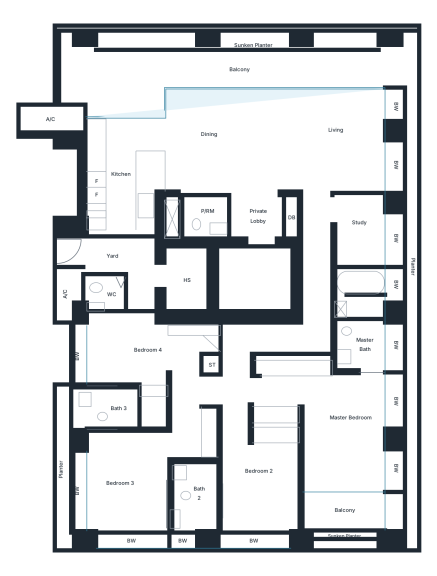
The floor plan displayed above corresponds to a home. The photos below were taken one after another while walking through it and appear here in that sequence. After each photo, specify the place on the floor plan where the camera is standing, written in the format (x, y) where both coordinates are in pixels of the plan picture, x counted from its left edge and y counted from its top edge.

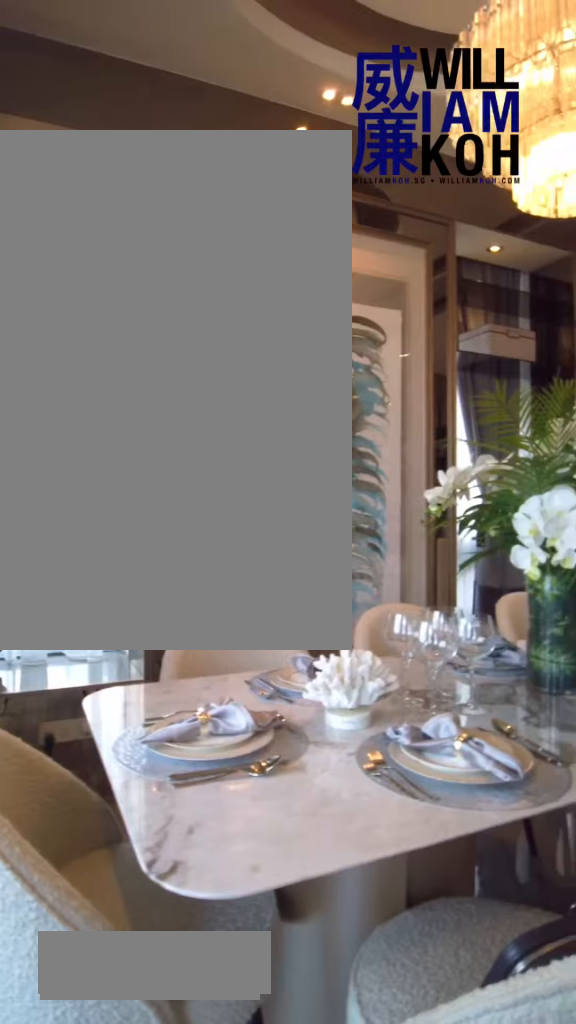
(338, 109)
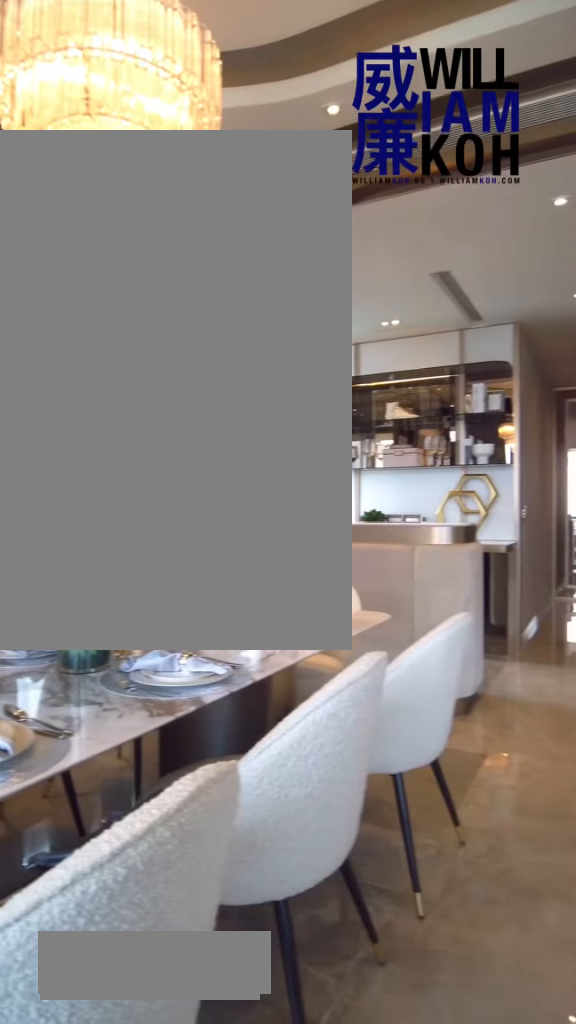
(338, 109)
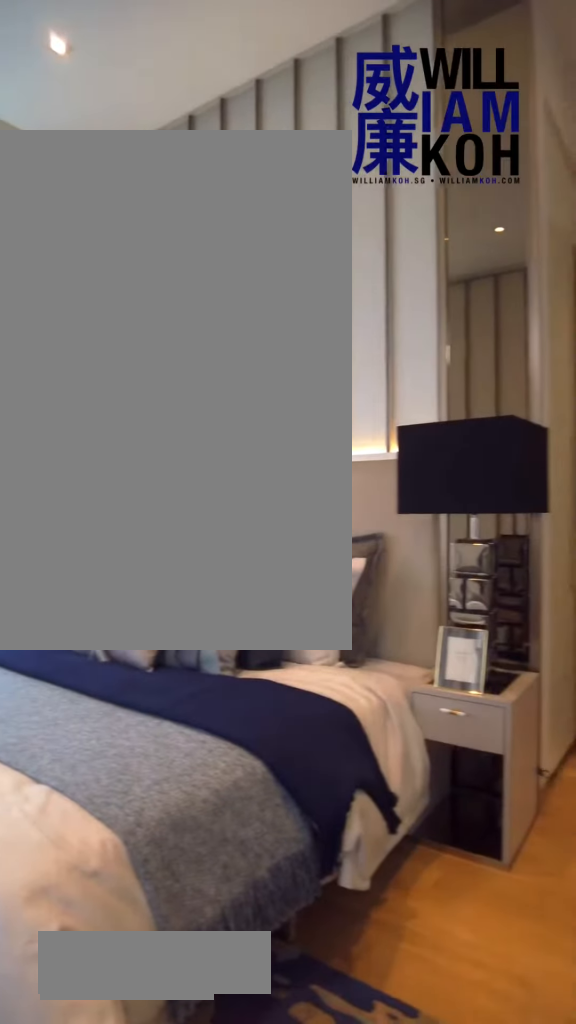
(375, 391)
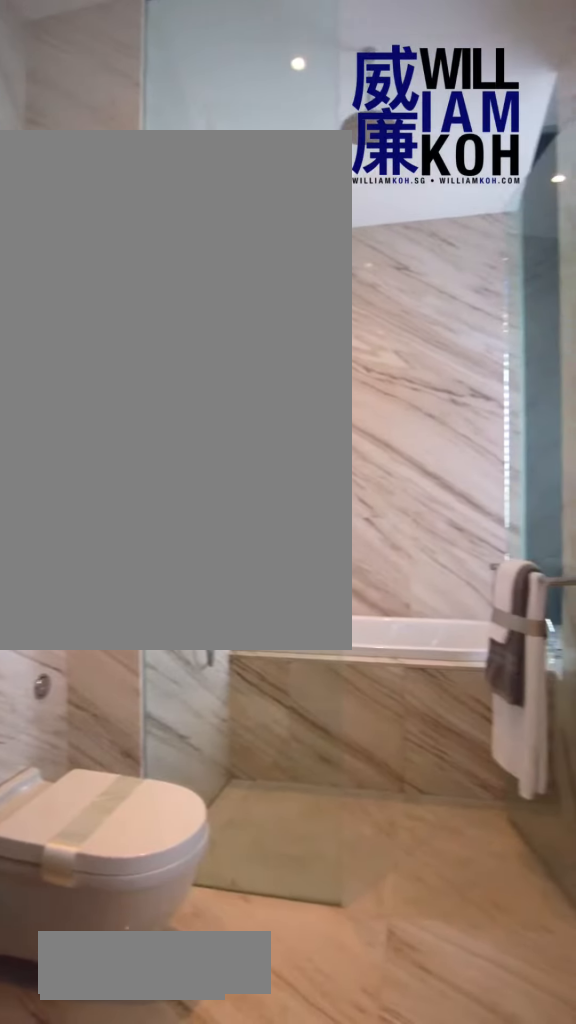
(368, 346)
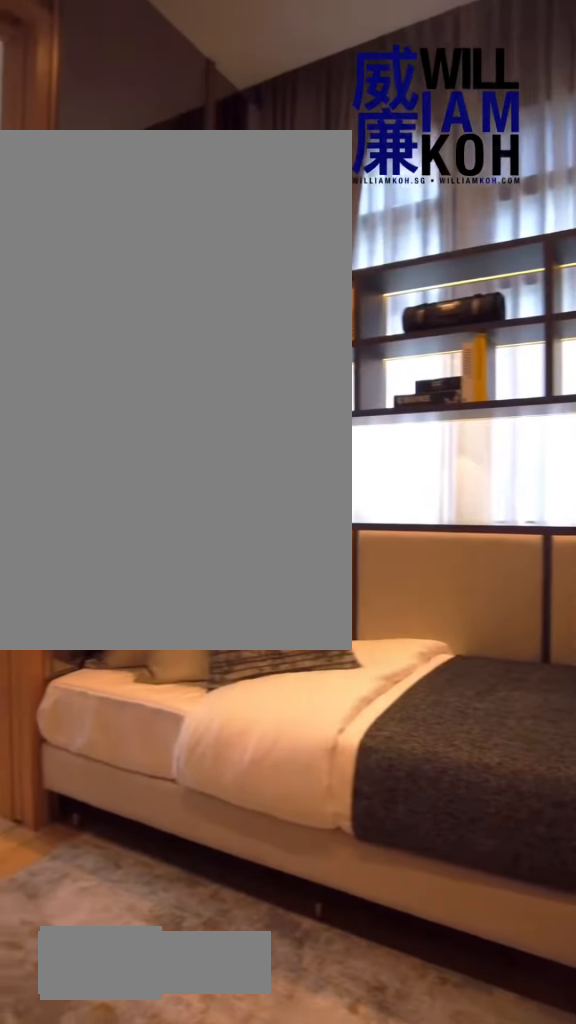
(156, 356)
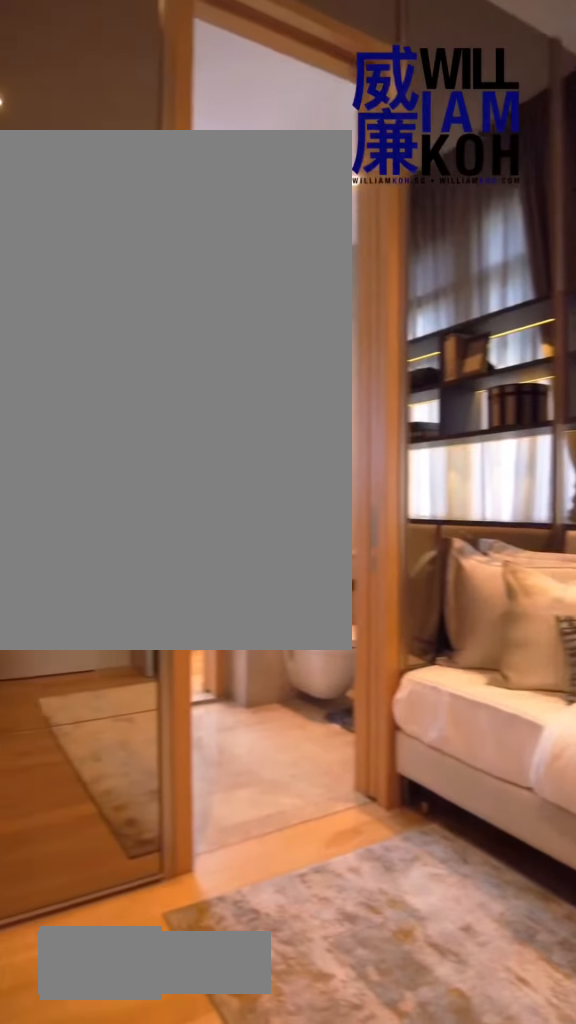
(155, 356)
